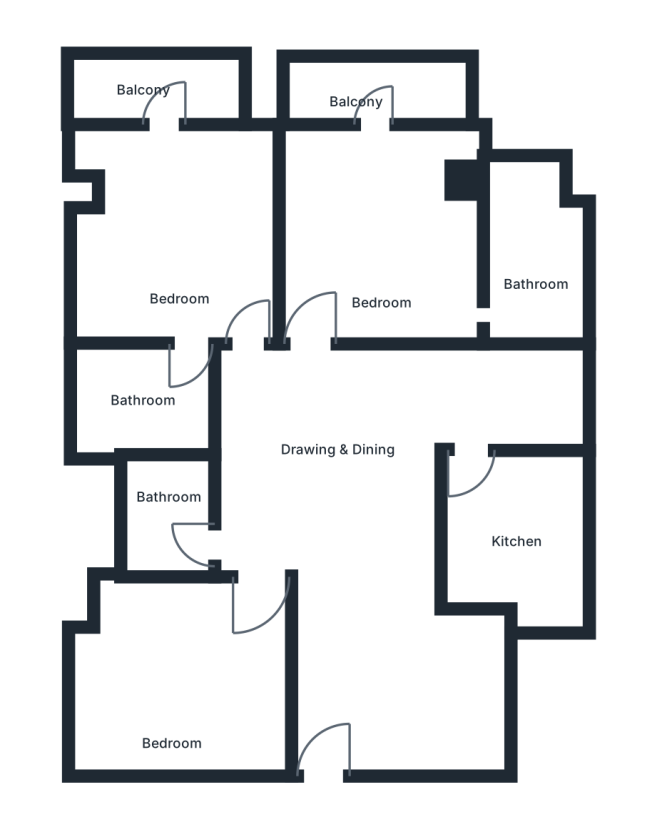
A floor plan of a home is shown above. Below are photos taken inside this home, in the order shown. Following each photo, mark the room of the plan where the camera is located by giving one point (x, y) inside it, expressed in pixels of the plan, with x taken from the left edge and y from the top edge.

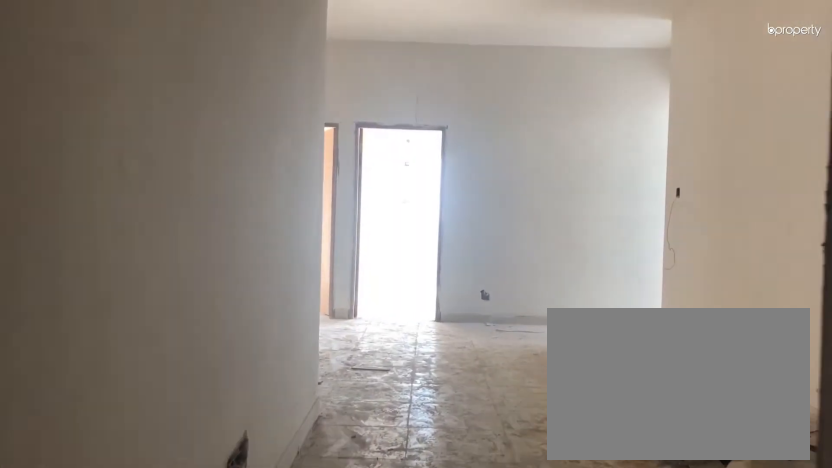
(333, 760)
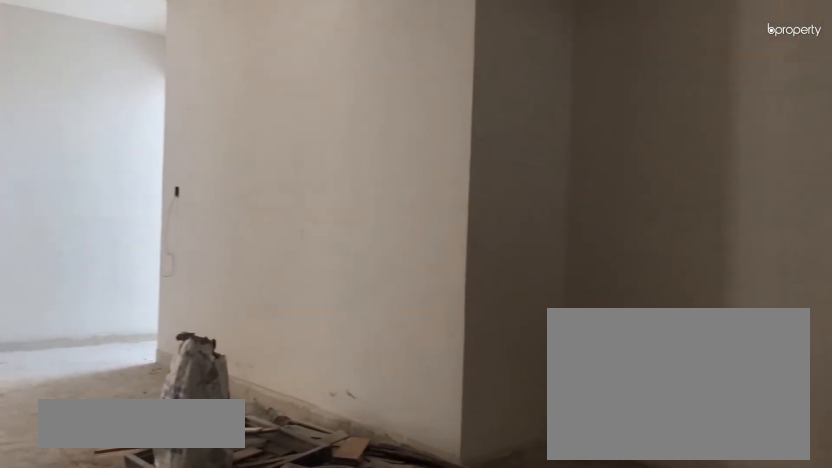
(331, 512)
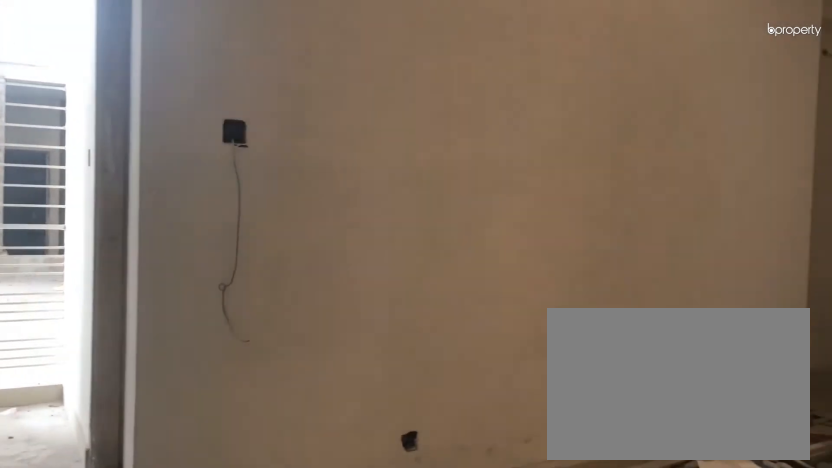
(331, 511)
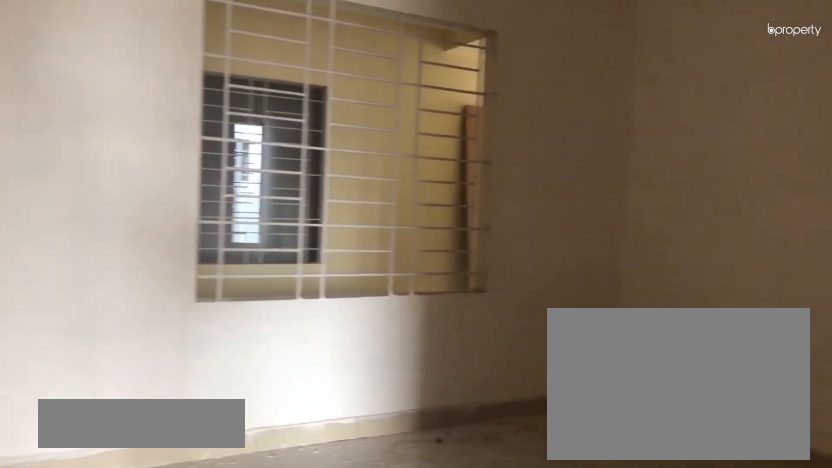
(177, 713)
